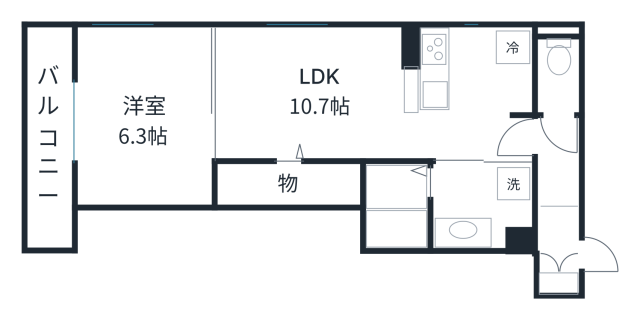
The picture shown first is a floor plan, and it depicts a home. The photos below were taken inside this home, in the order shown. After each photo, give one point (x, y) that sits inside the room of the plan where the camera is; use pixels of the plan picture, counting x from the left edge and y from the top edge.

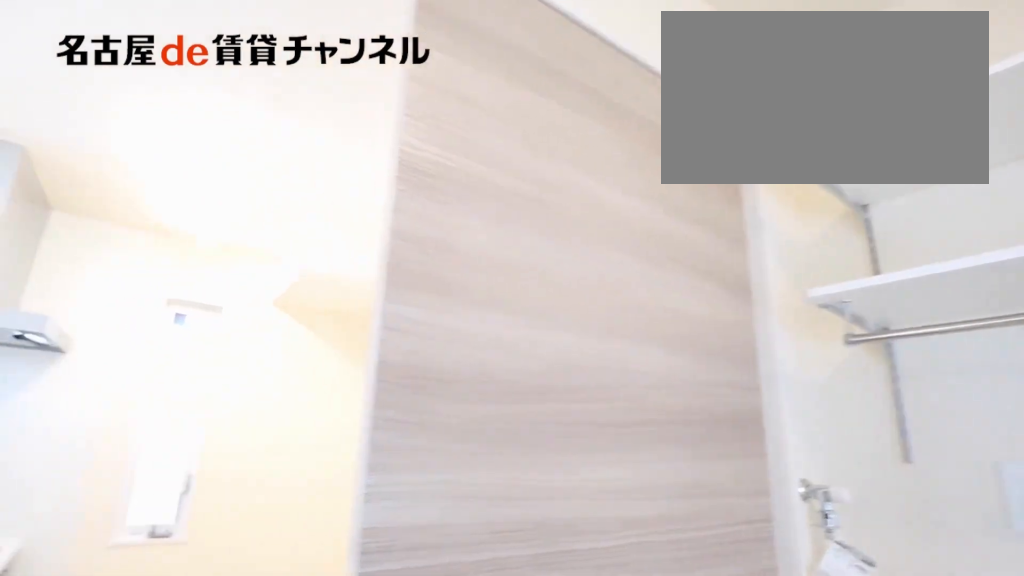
(483, 208)
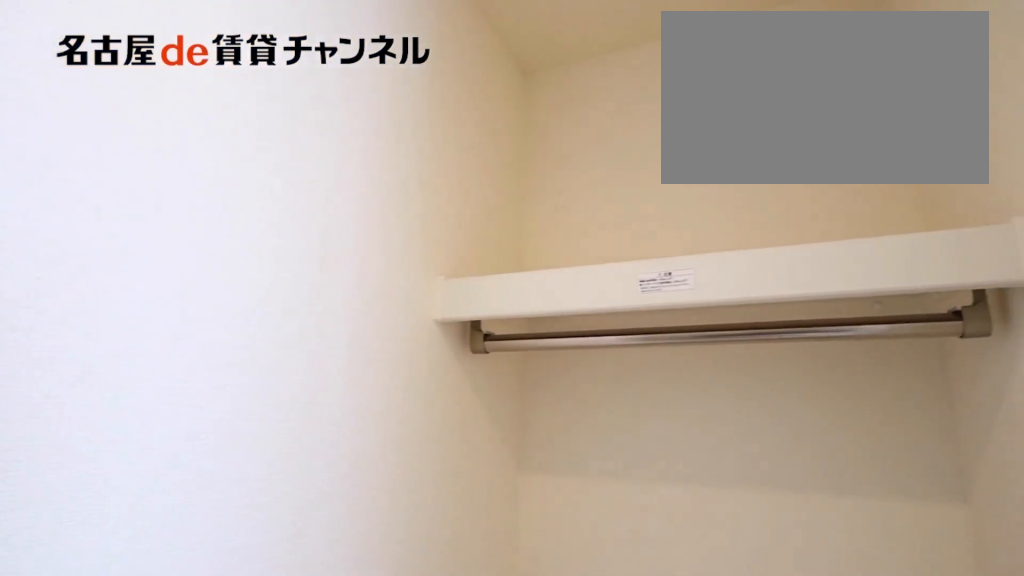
(288, 186)
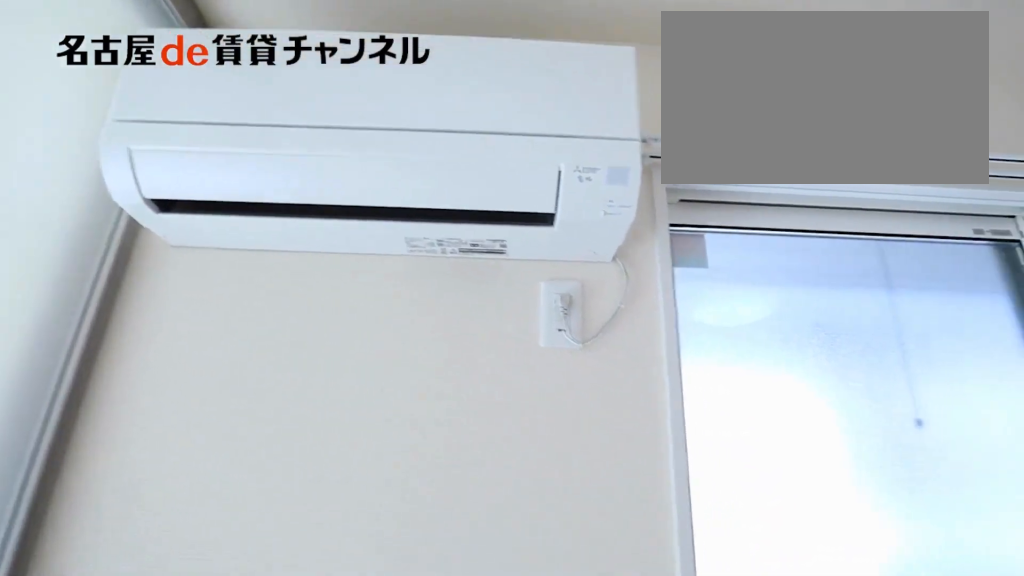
(310, 93)
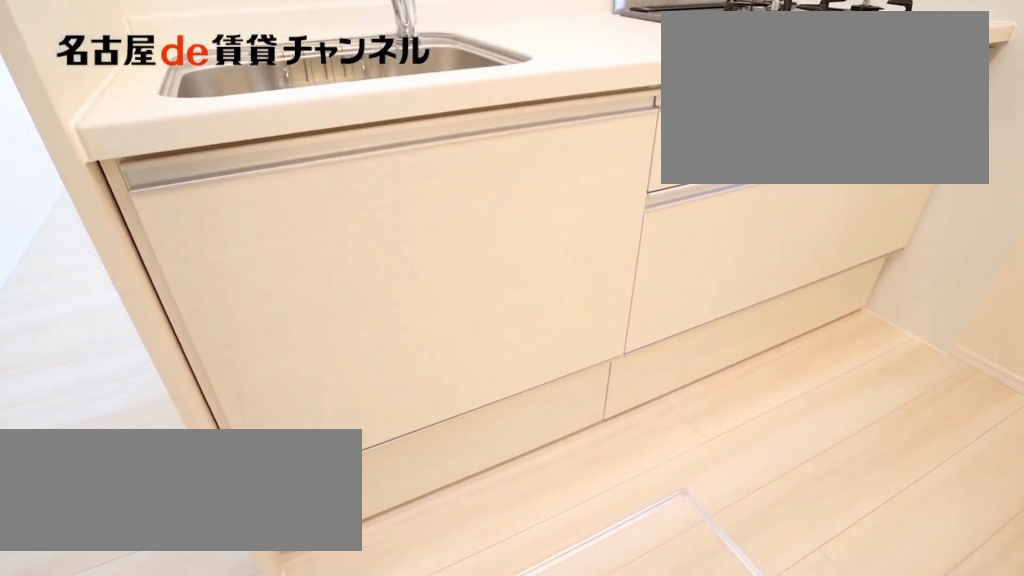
(468, 69)
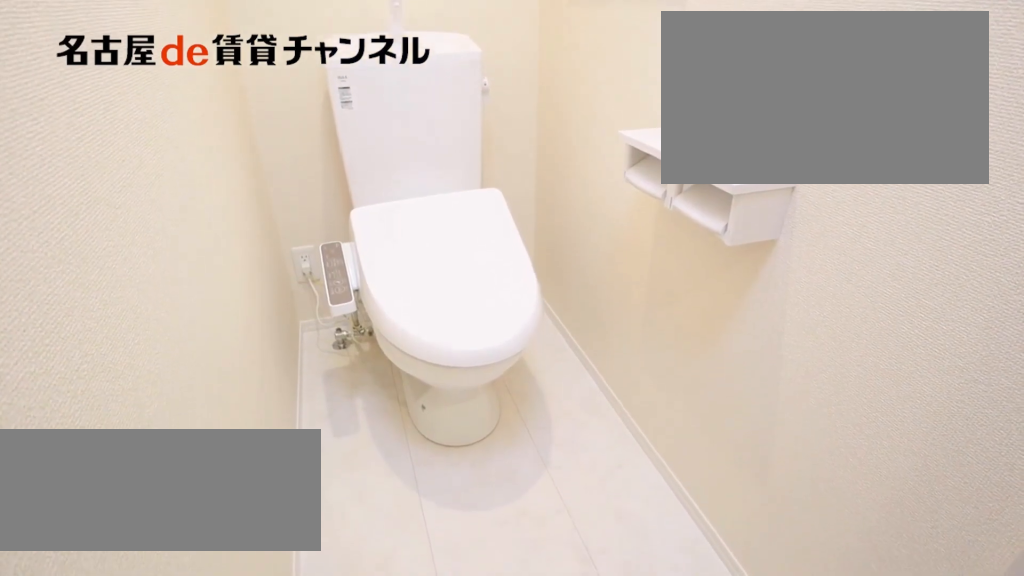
(558, 75)
